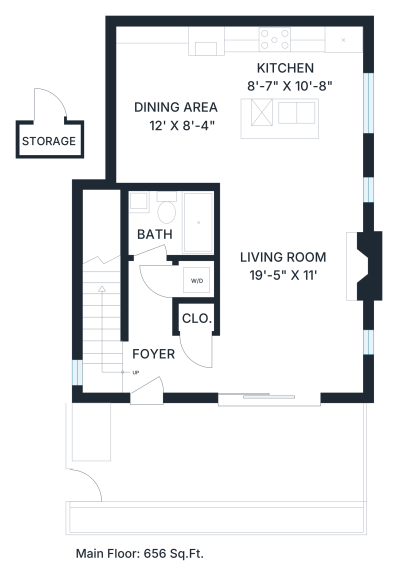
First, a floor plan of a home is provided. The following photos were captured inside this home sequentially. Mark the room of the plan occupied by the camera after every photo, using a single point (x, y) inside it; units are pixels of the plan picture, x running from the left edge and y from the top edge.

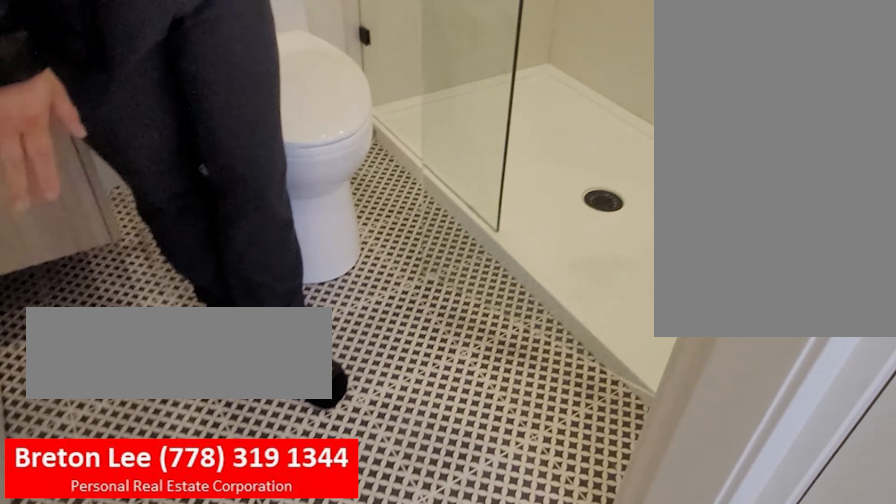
(155, 237)
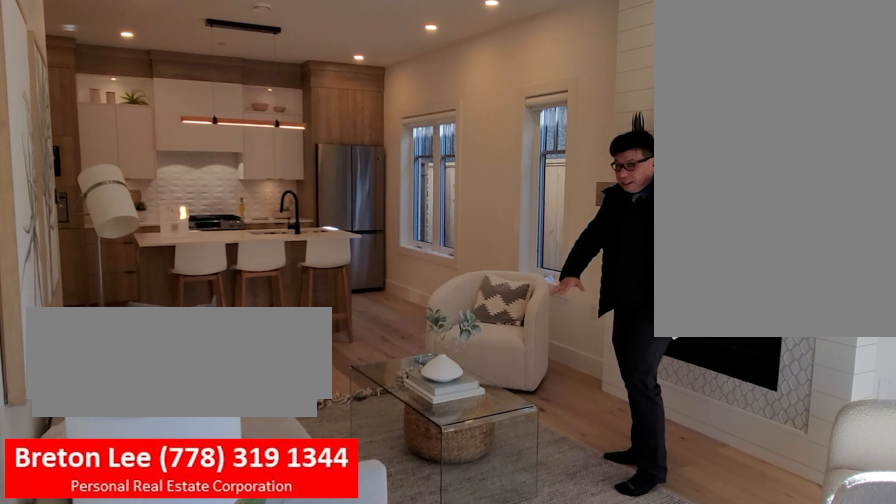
(280, 311)
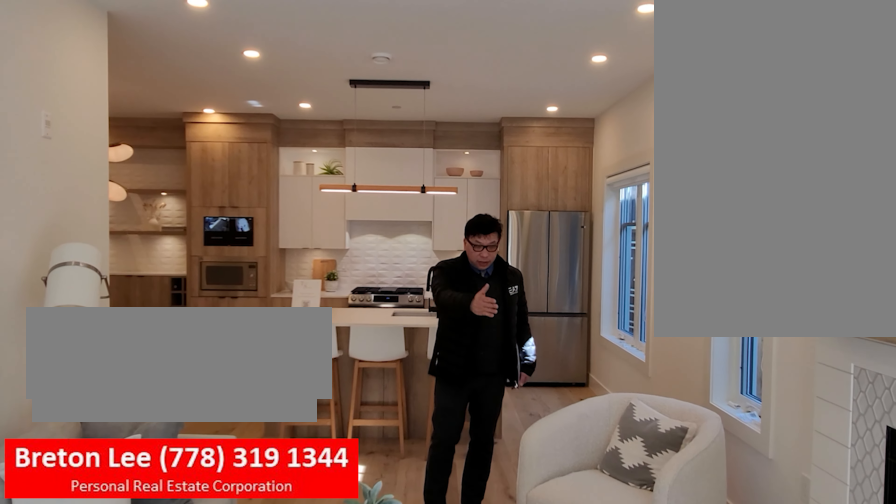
(280, 311)
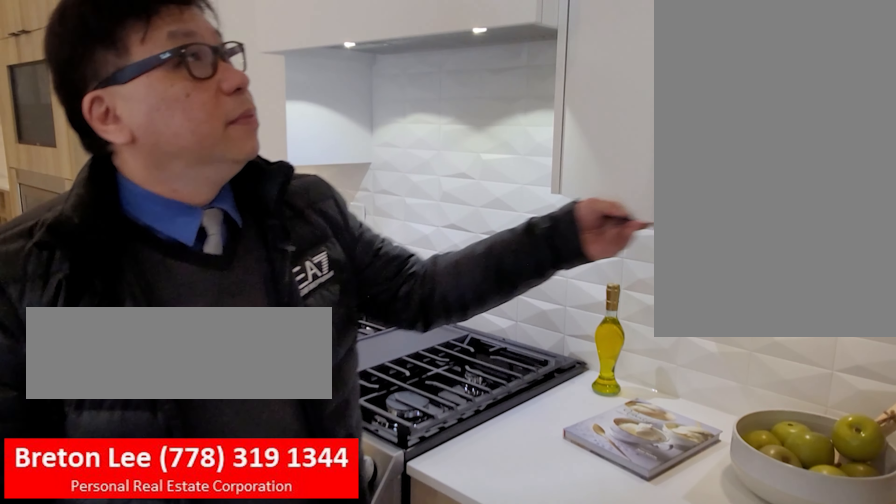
(340, 111)
